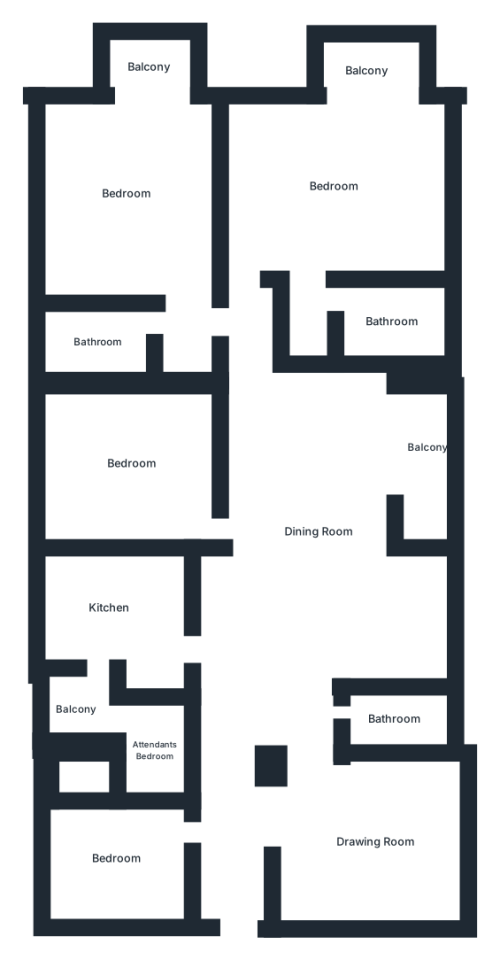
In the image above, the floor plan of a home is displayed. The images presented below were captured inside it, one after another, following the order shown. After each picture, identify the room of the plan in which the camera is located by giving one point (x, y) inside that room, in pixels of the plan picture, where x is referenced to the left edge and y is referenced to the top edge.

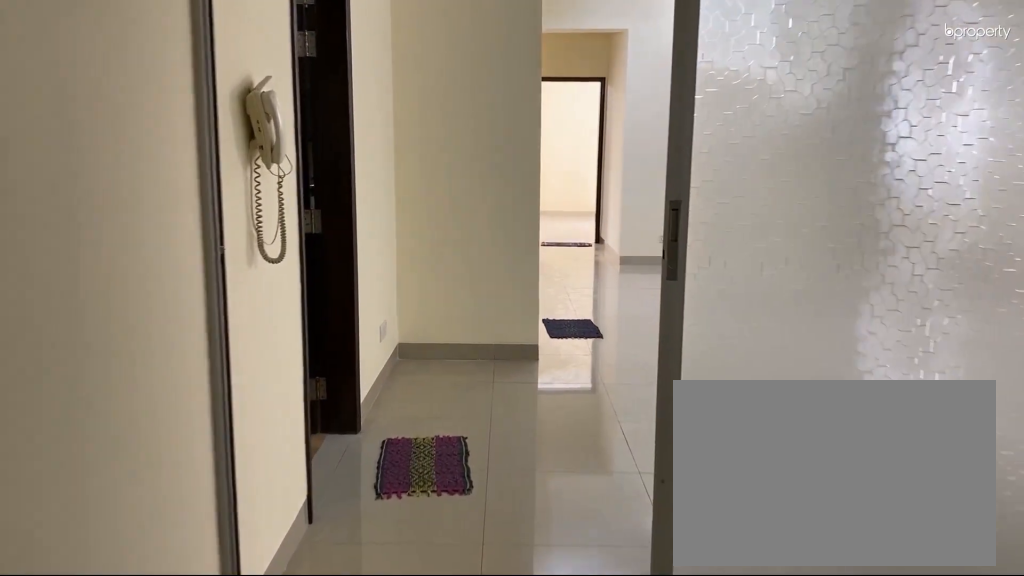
(316, 533)
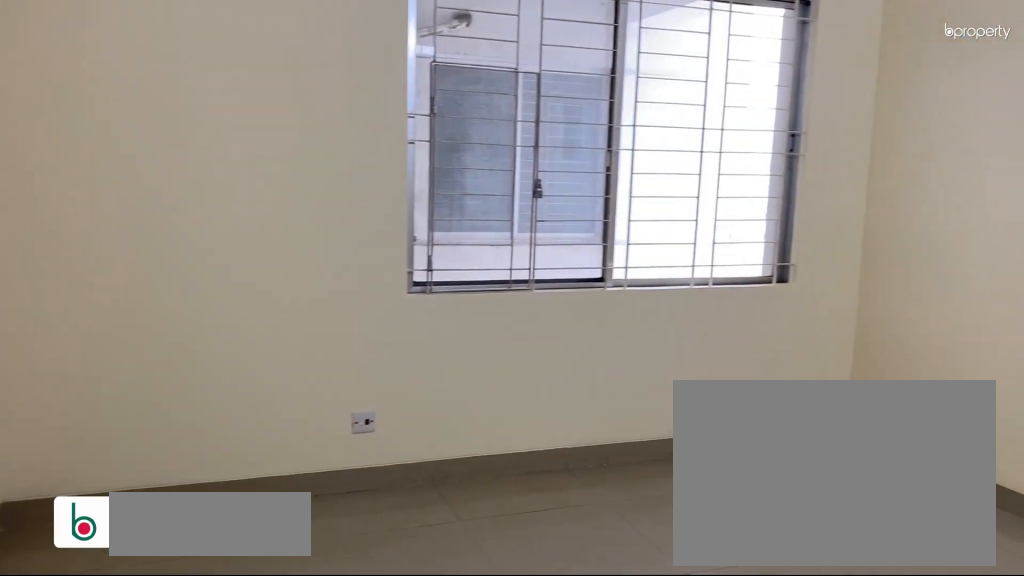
(132, 464)
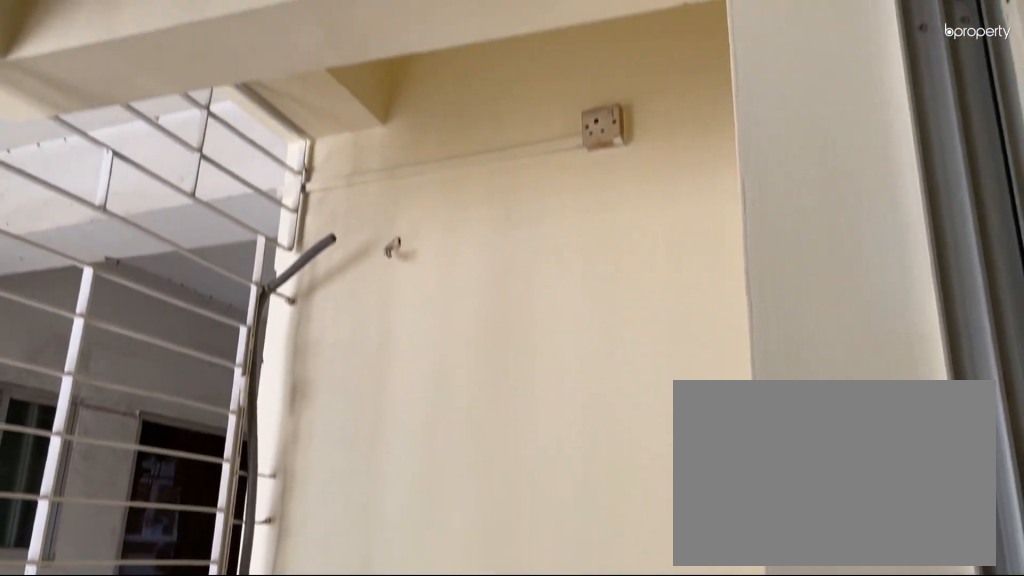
(424, 446)
